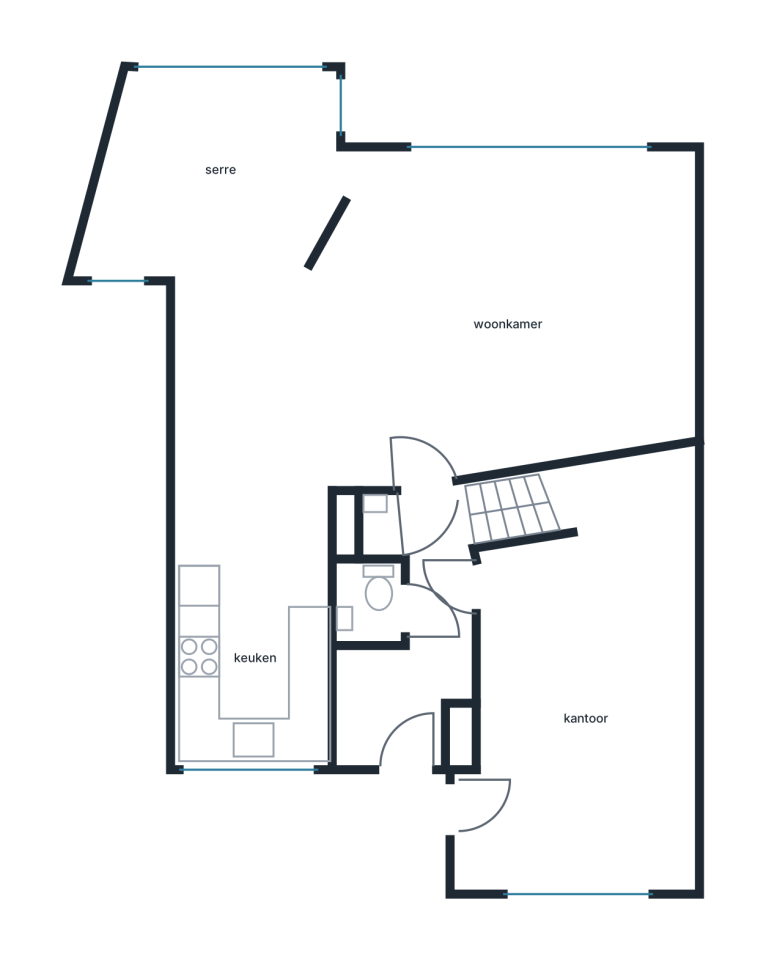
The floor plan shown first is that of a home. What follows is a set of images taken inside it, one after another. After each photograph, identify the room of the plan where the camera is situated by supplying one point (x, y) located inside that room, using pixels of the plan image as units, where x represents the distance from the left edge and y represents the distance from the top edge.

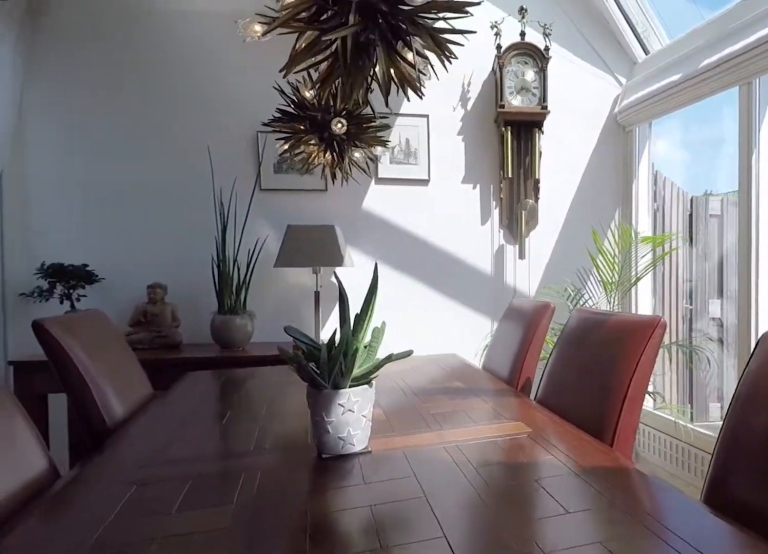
(215, 177)
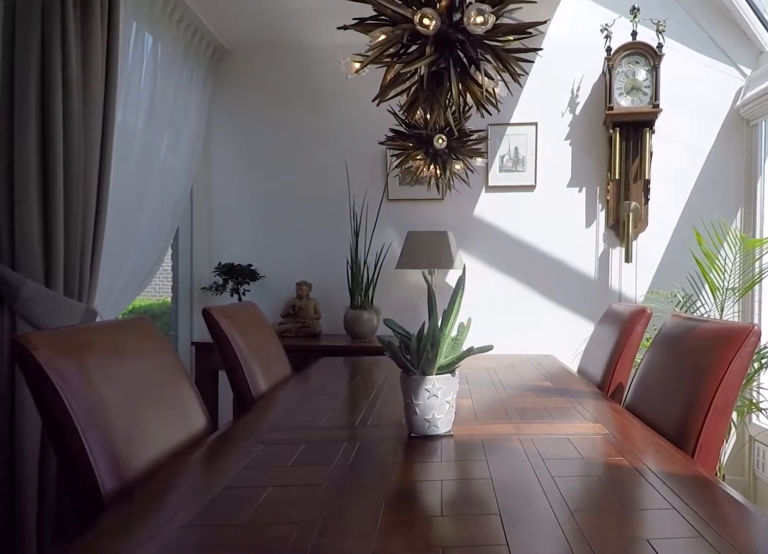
(215, 177)
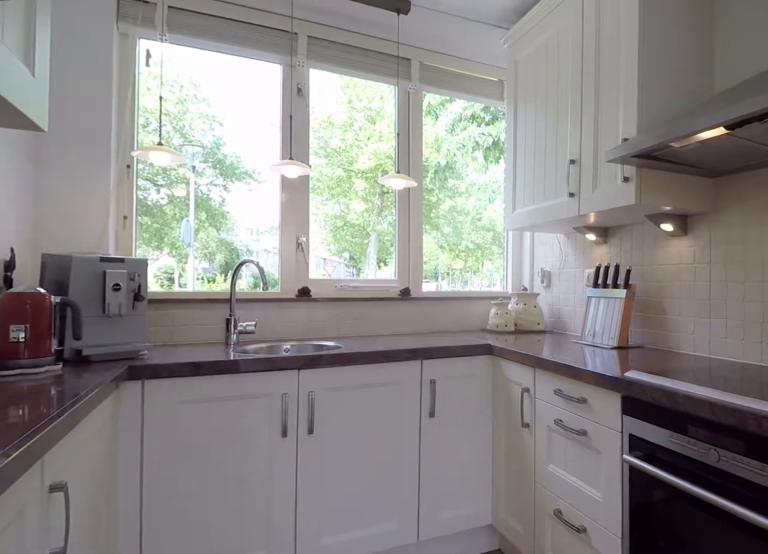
(253, 626)
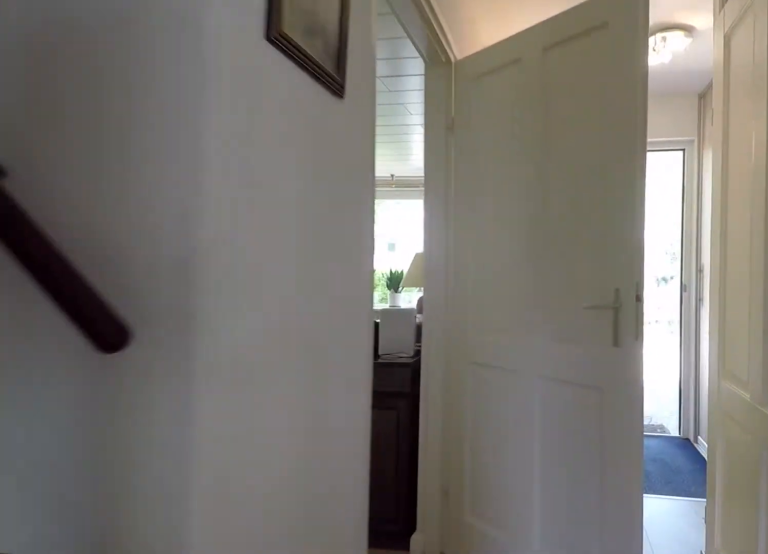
(416, 644)
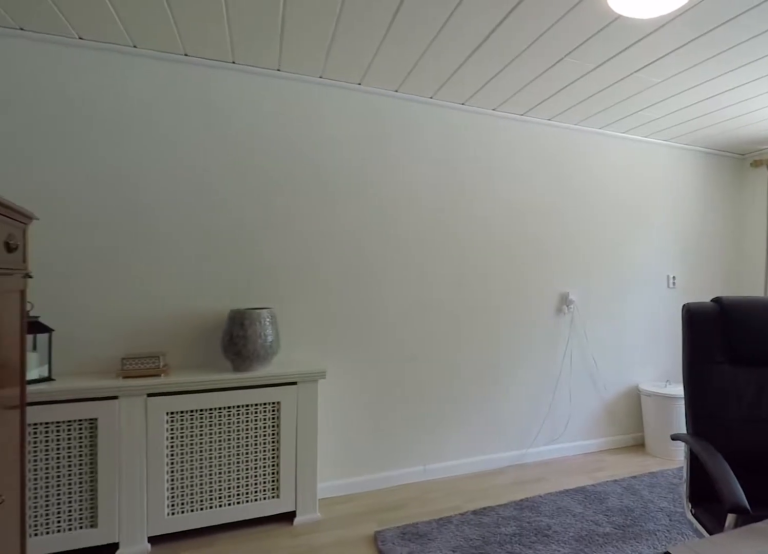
(583, 714)
